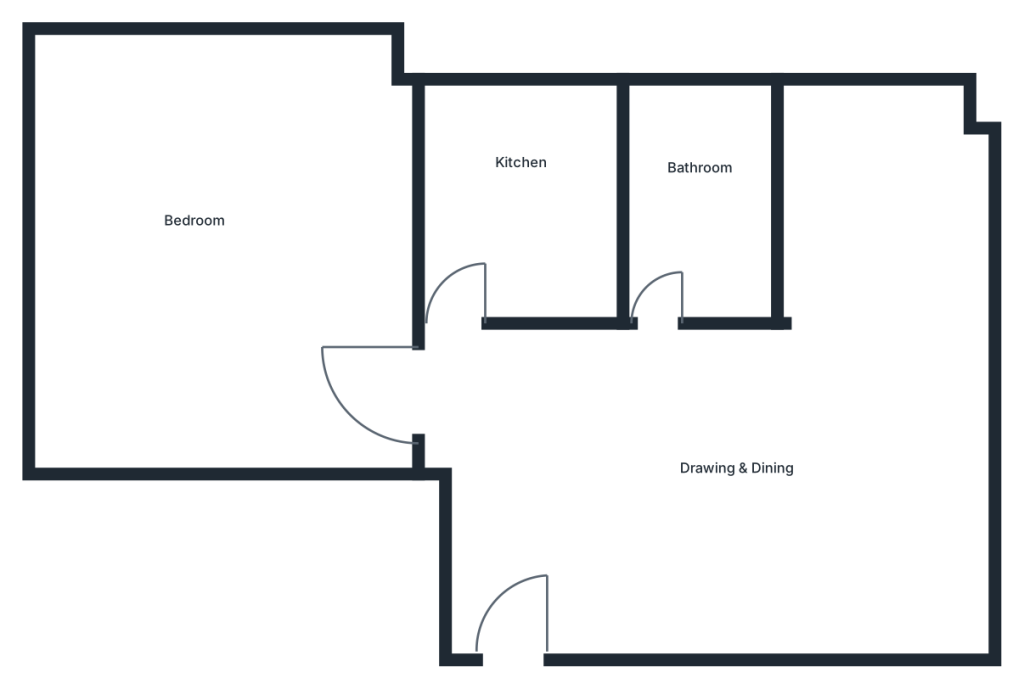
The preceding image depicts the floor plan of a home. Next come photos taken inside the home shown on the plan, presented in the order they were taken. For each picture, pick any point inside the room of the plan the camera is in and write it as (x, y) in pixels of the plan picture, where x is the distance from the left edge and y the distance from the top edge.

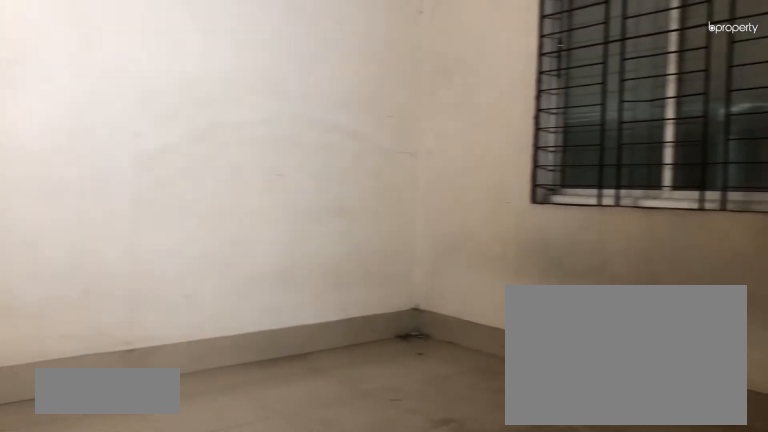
(153, 243)
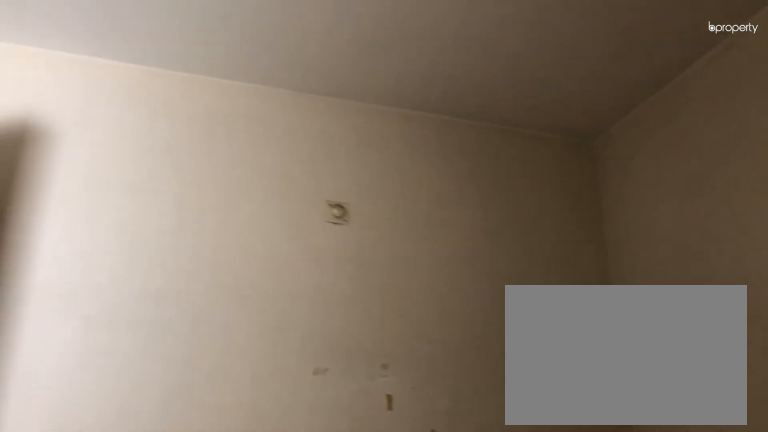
(153, 243)
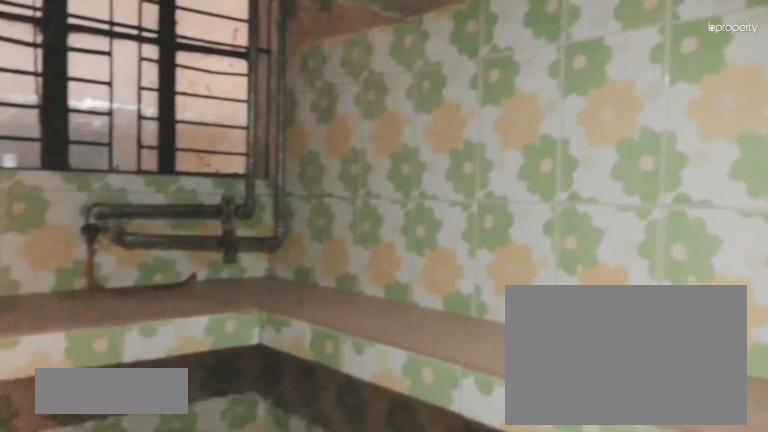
(527, 195)
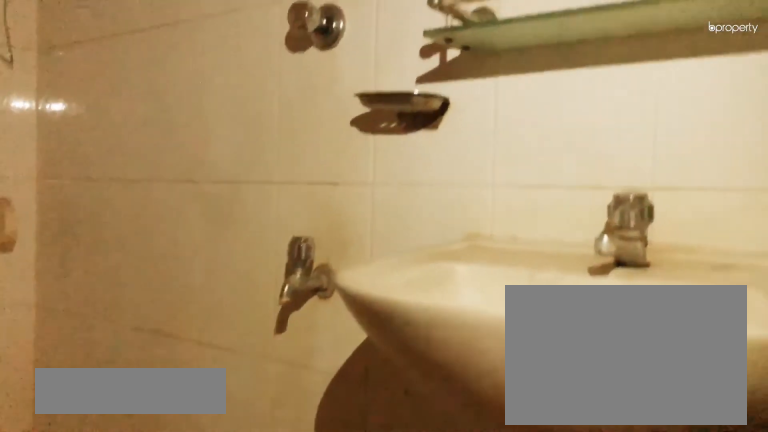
(692, 189)
